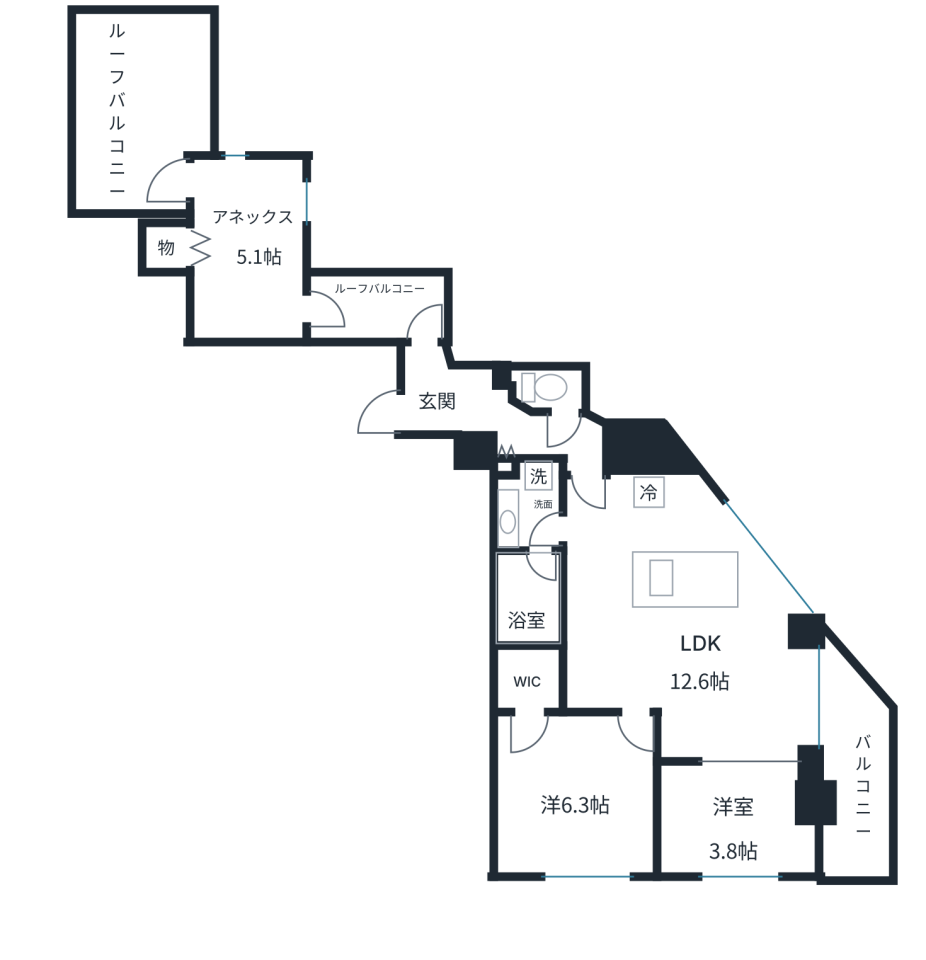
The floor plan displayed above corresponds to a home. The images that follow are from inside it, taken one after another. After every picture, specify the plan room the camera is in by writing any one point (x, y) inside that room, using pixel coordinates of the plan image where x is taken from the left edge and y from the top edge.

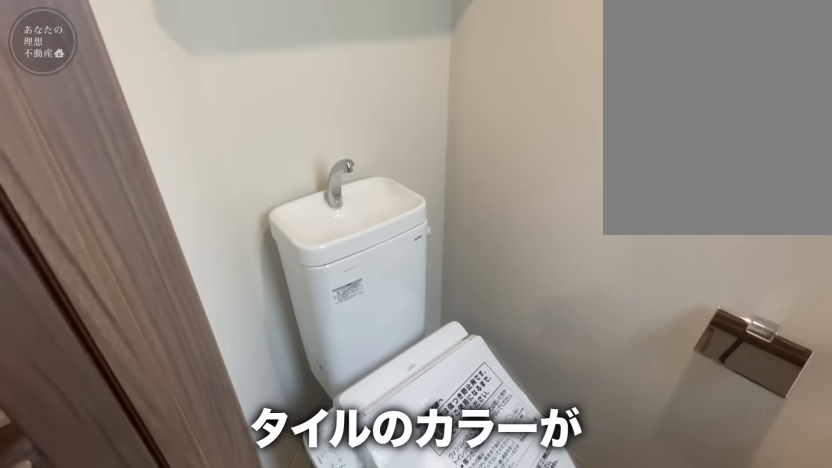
(500, 429)
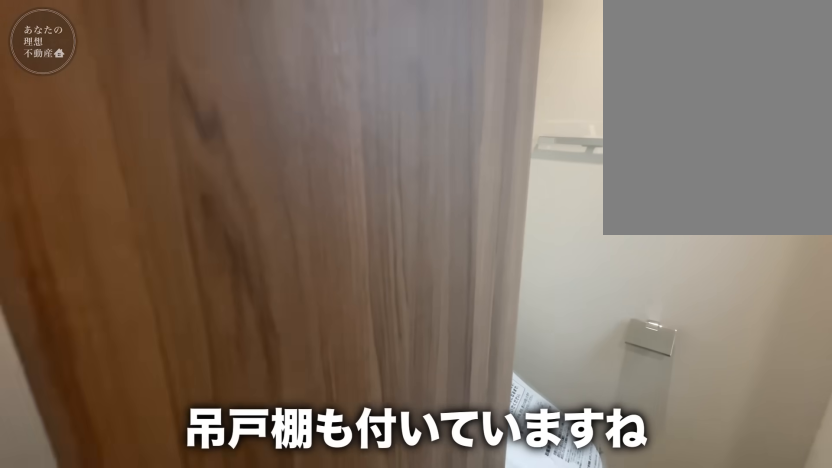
(500, 429)
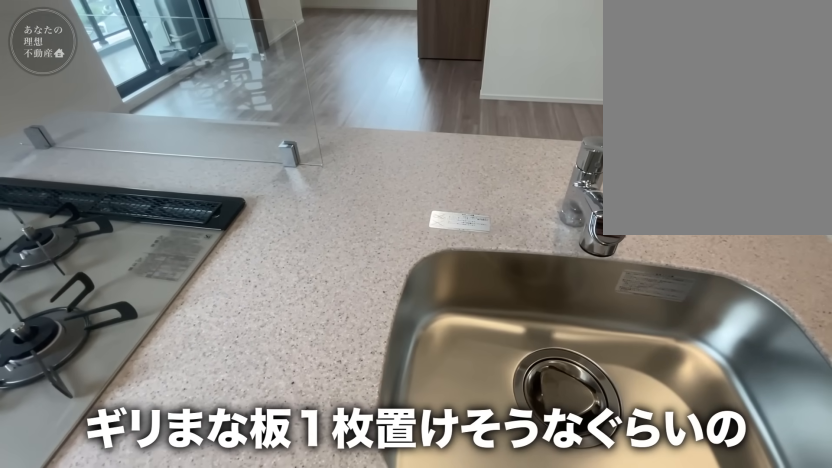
(678, 508)
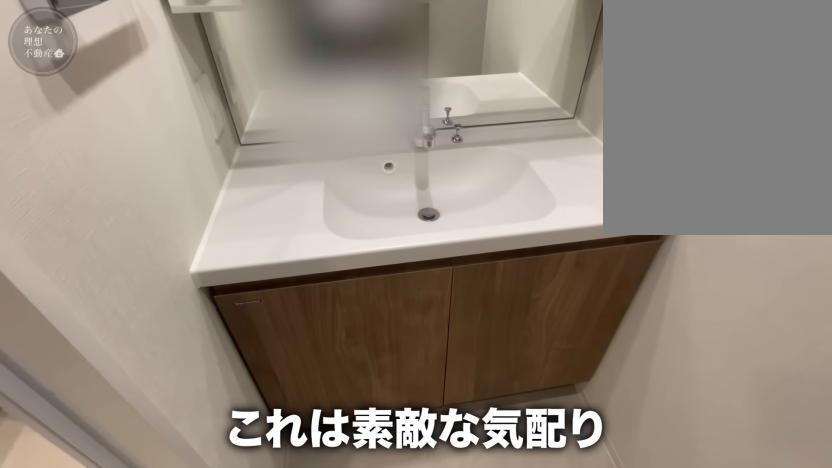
(537, 514)
